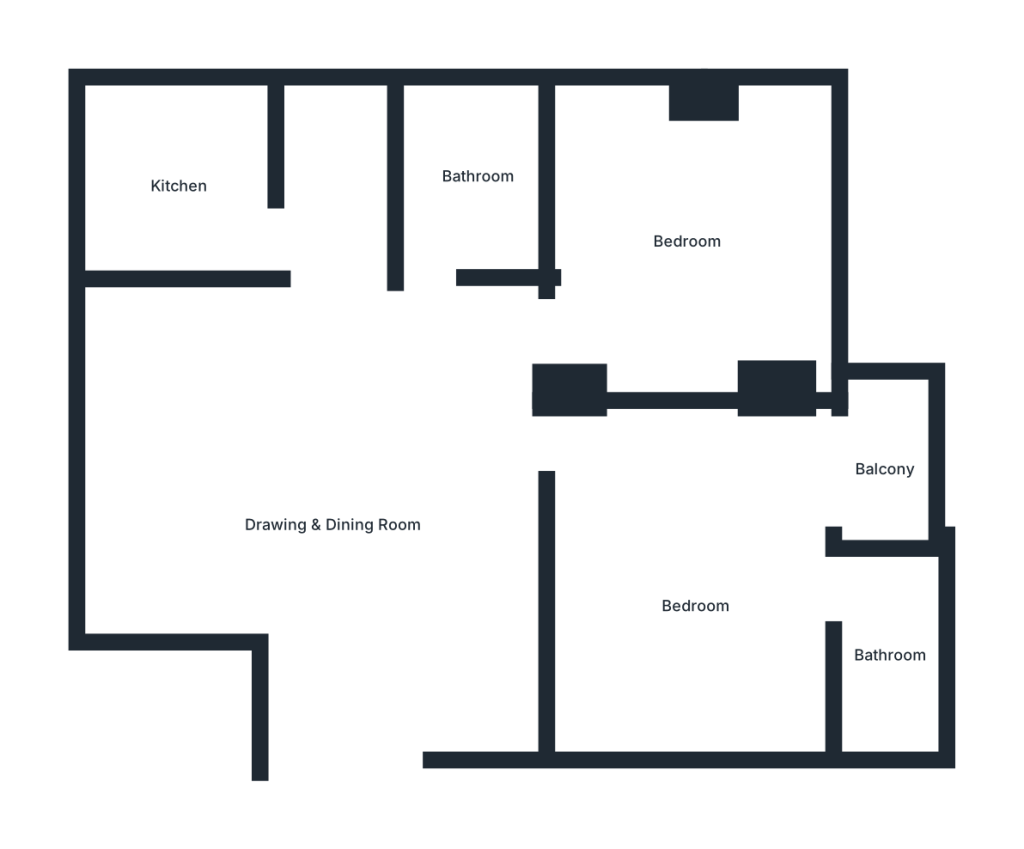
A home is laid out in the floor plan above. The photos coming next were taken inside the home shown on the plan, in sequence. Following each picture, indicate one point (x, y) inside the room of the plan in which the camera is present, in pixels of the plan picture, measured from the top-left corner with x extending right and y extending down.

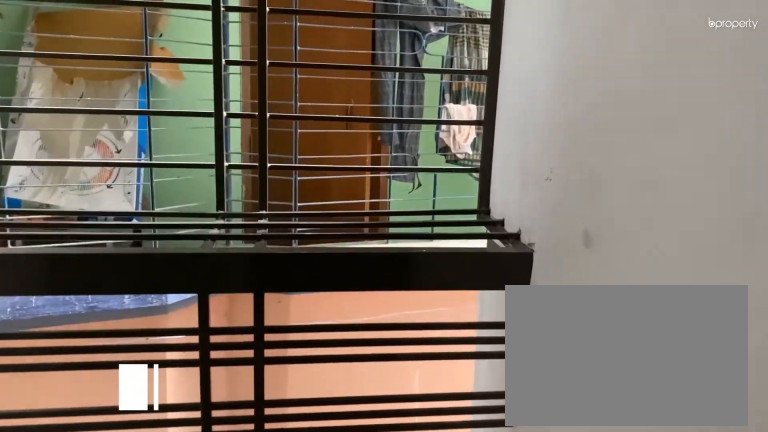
(890, 466)
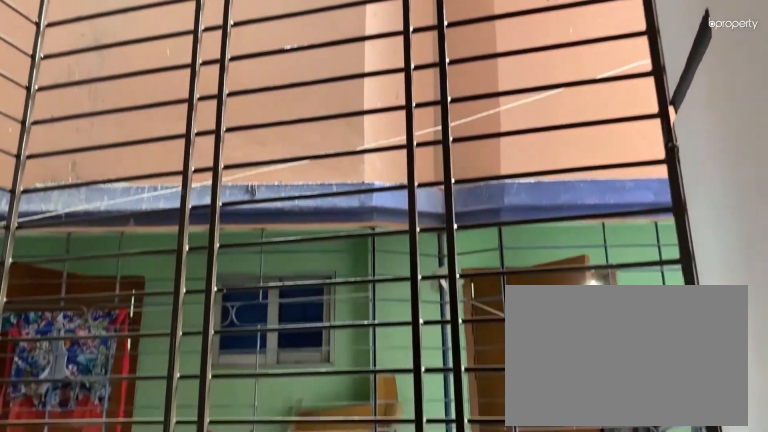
(890, 466)
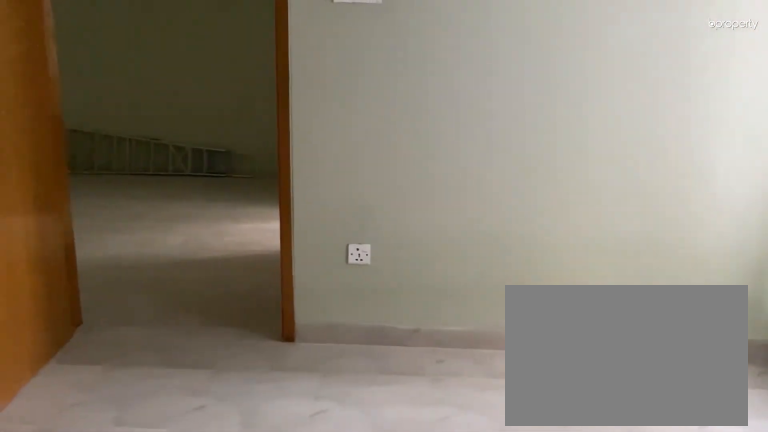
(688, 239)
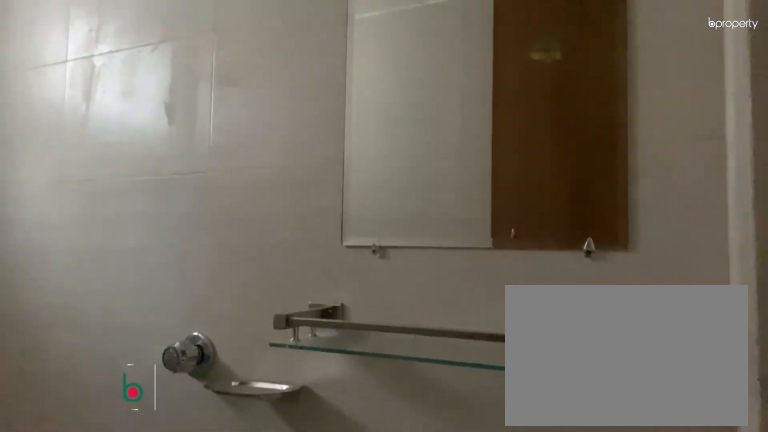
(486, 178)
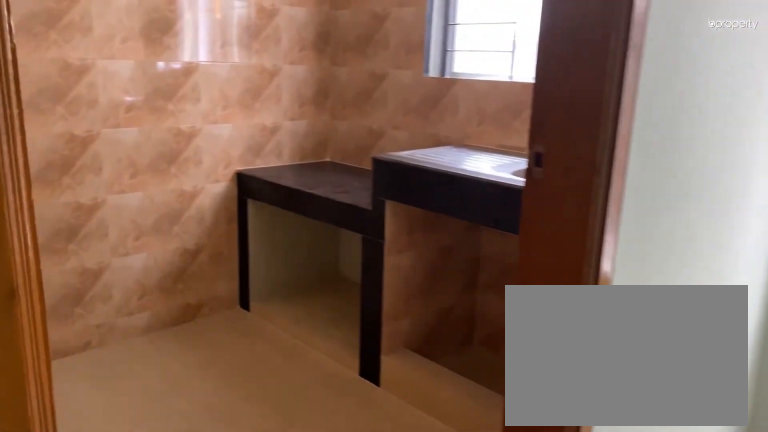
(183, 188)
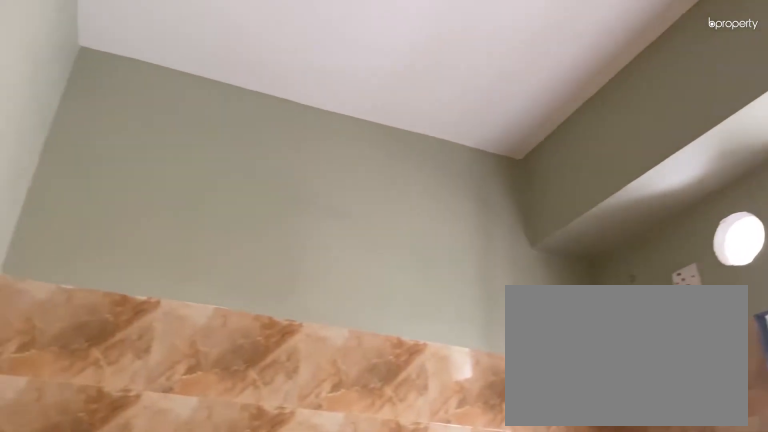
(184, 188)
